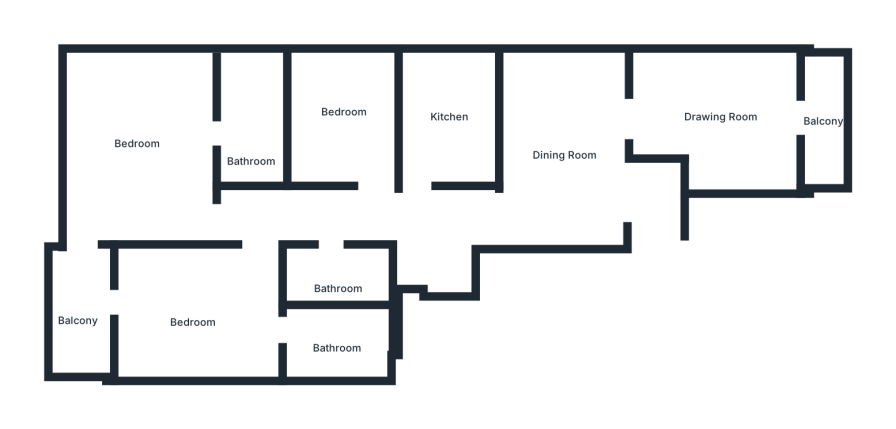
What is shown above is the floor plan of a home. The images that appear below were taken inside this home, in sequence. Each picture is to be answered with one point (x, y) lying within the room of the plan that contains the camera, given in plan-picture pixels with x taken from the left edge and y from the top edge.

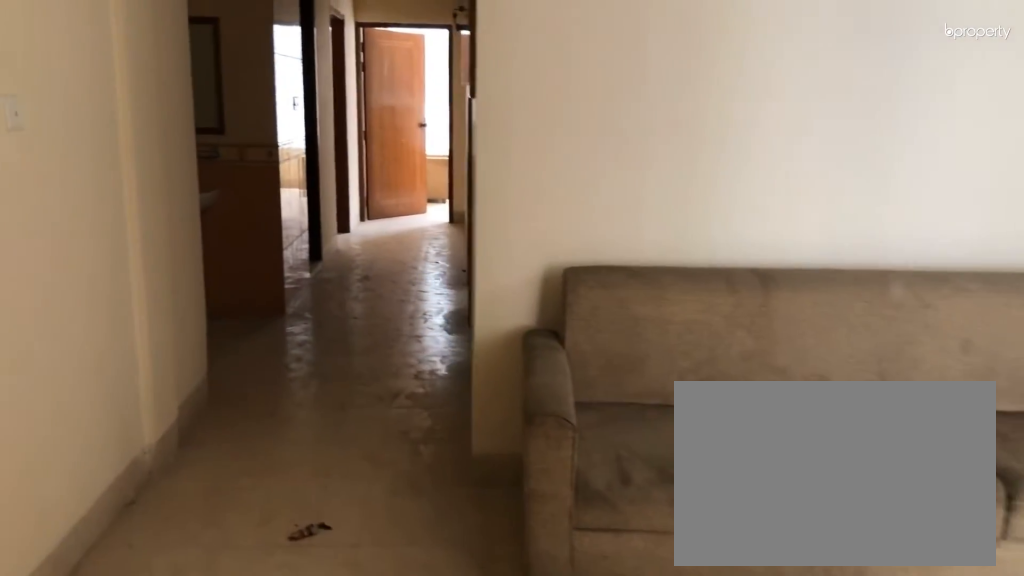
(569, 153)
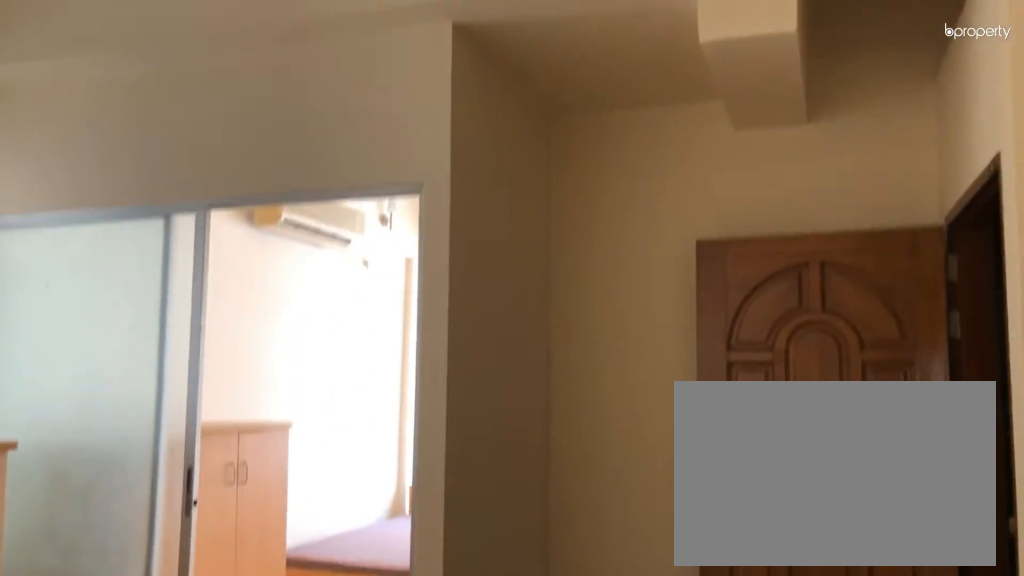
(569, 153)
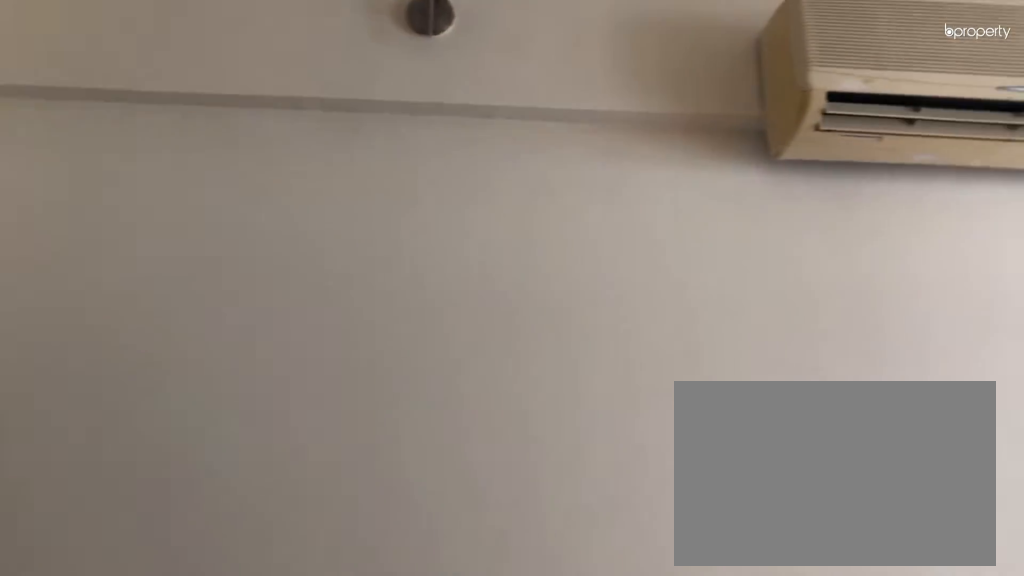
(727, 118)
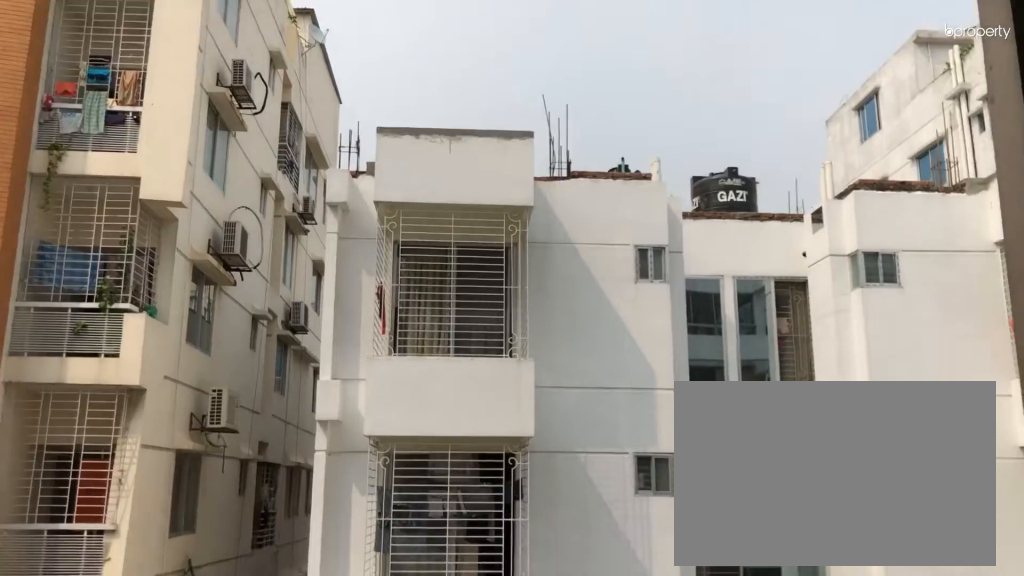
(829, 91)
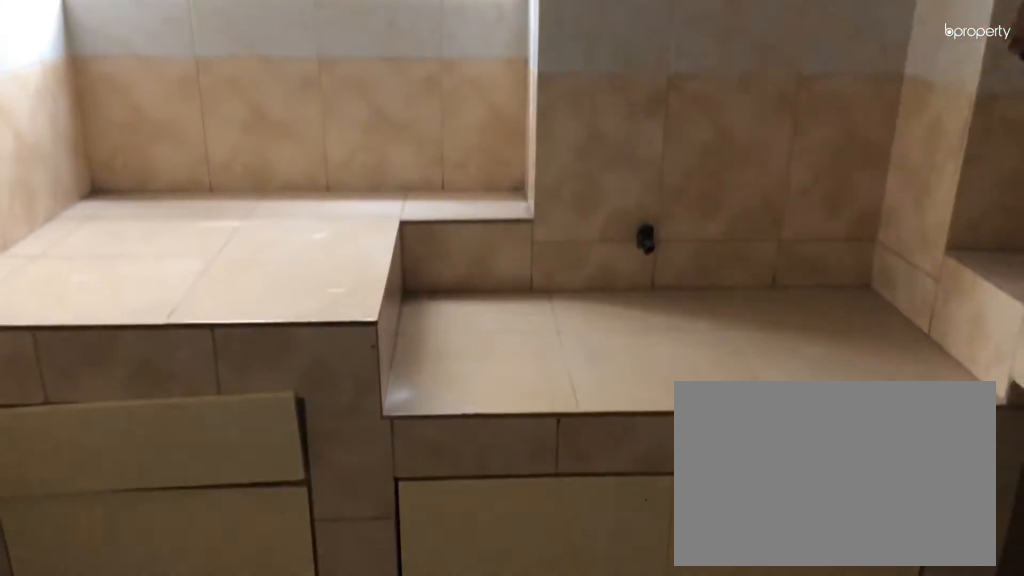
(455, 120)
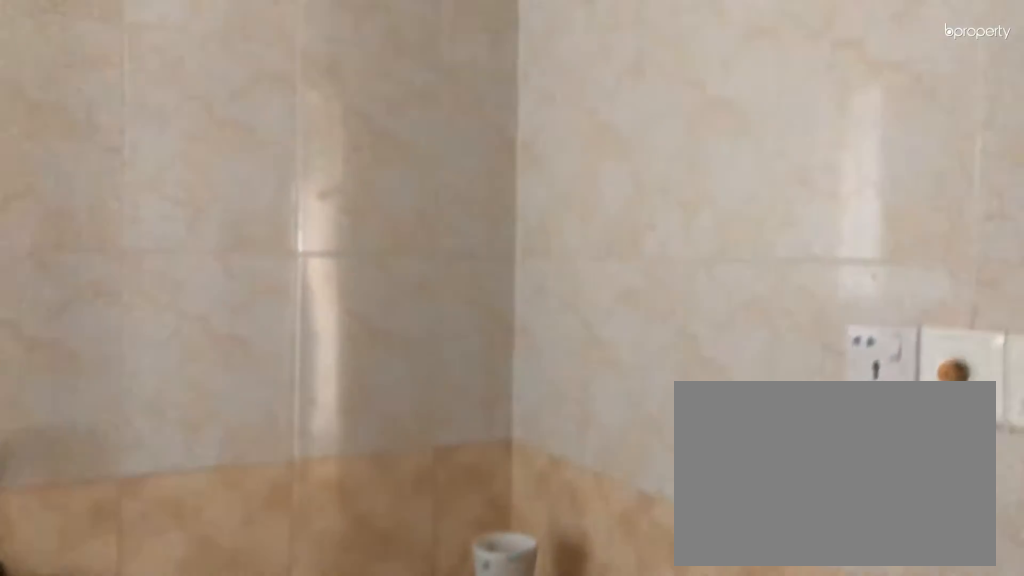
(455, 120)
